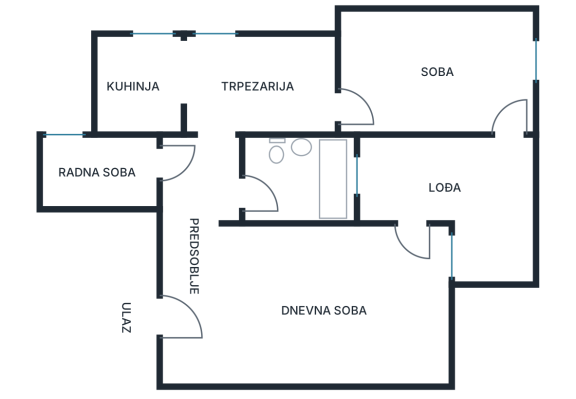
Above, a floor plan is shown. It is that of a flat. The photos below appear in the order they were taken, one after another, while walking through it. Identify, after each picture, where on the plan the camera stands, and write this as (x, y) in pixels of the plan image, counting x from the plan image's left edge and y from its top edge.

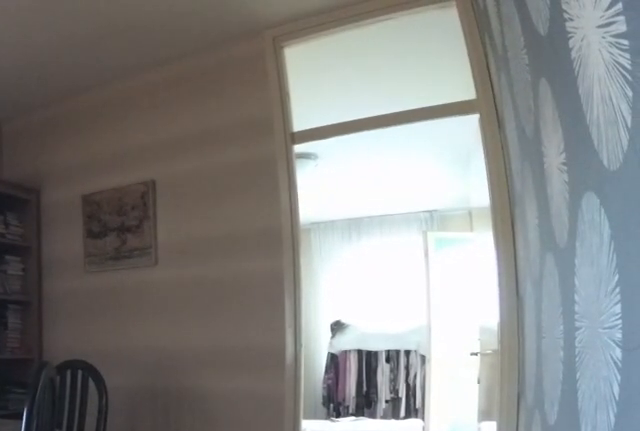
(195, 122)
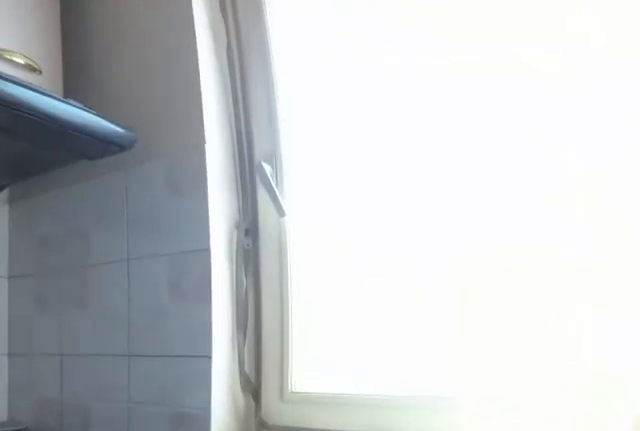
(165, 90)
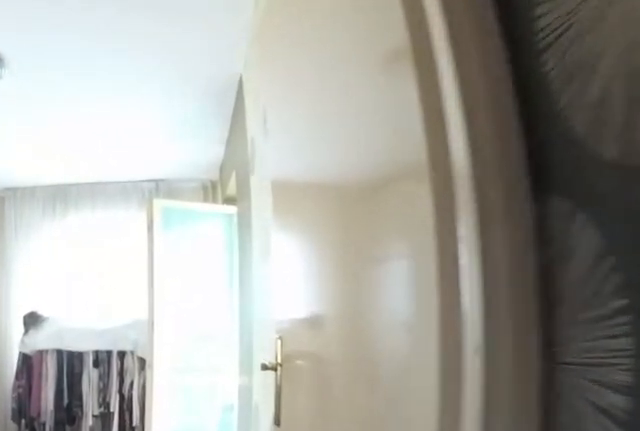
(301, 94)
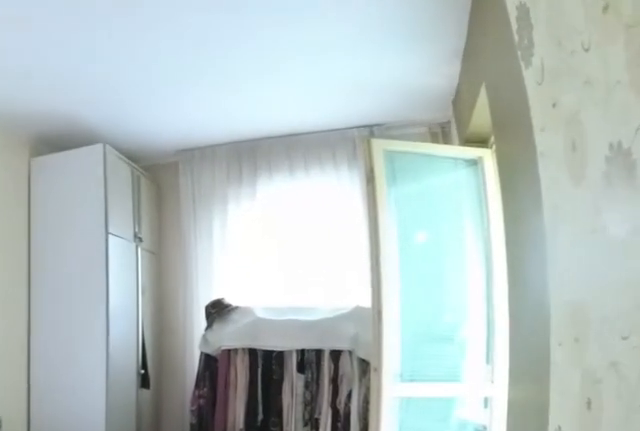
(326, 104)
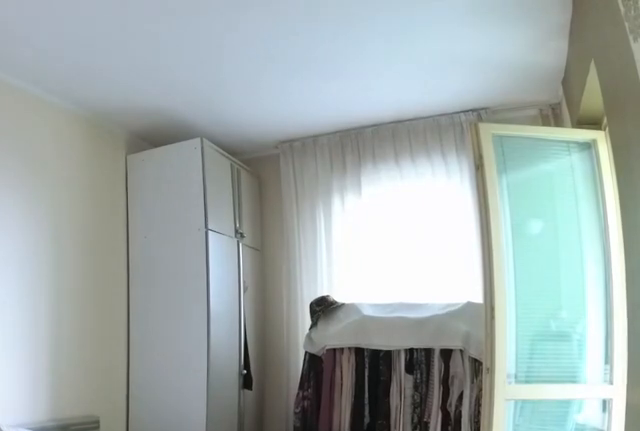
(328, 107)
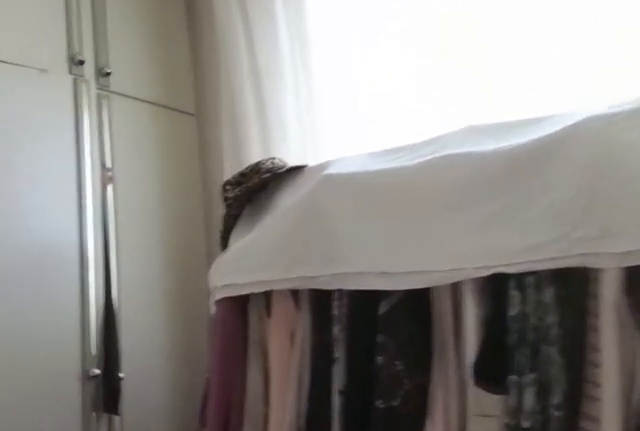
(497, 100)
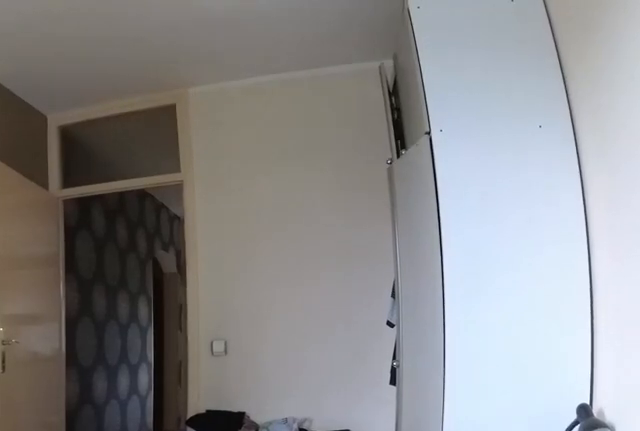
(518, 46)
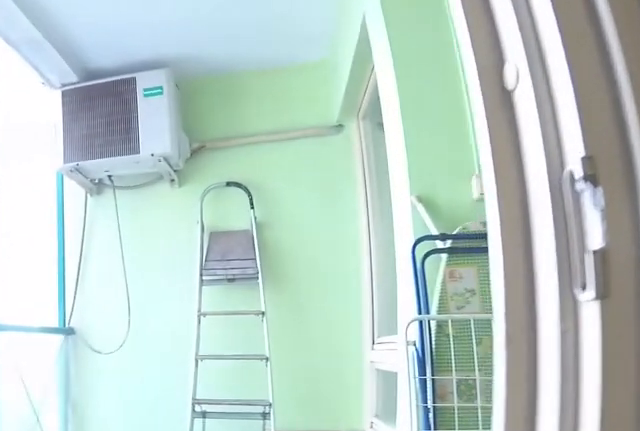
(504, 112)
